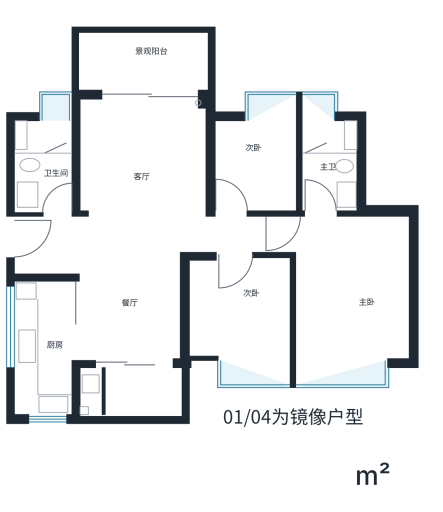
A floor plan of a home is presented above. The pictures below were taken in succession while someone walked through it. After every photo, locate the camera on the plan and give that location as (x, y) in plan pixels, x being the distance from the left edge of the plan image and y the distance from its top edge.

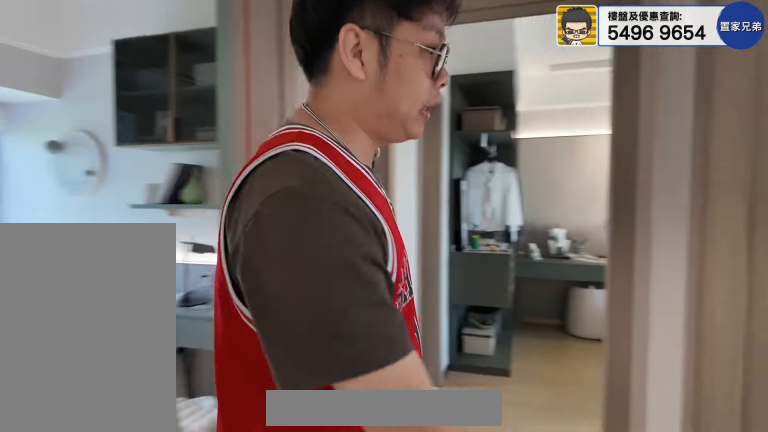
(239, 221)
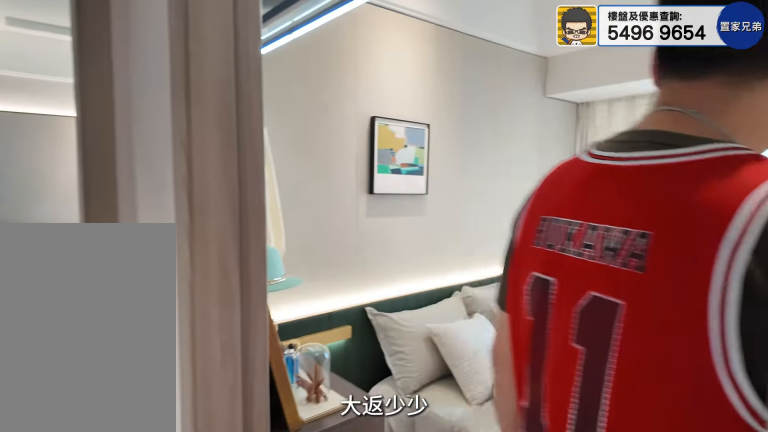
(238, 244)
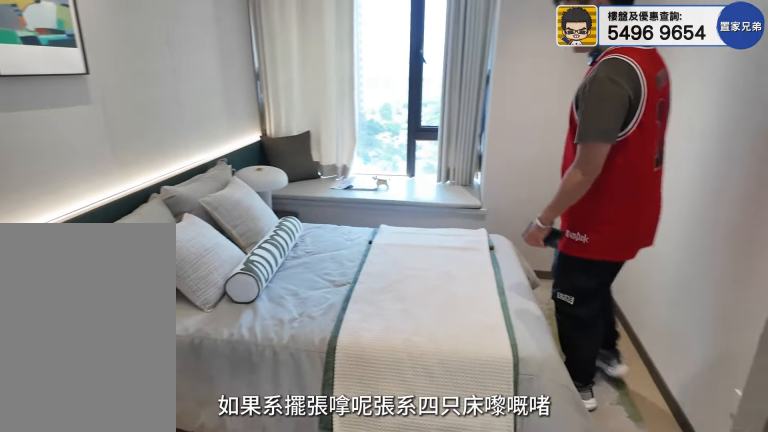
(232, 321)
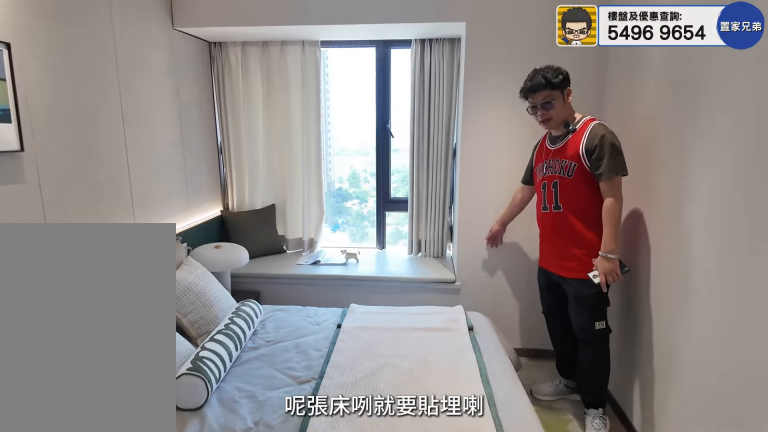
(234, 327)
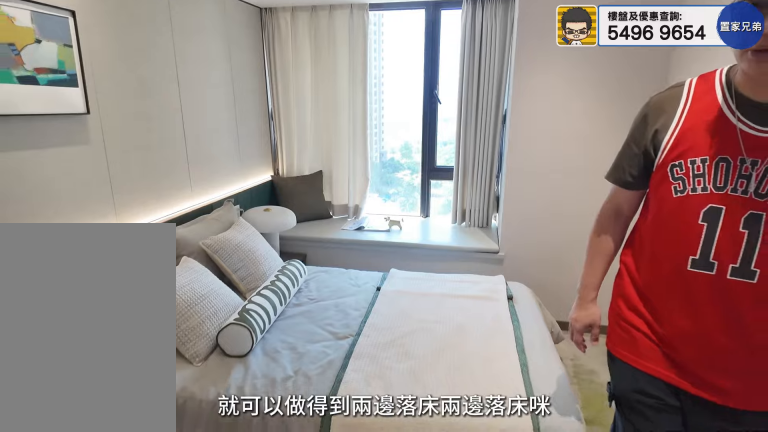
(235, 323)
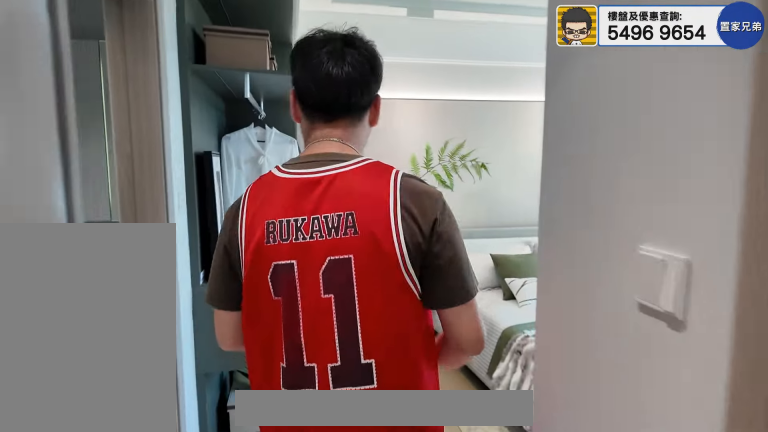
(307, 215)
